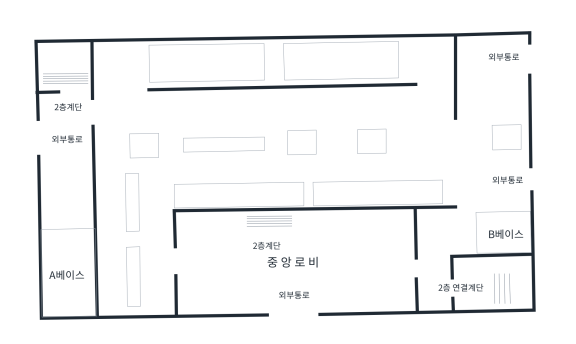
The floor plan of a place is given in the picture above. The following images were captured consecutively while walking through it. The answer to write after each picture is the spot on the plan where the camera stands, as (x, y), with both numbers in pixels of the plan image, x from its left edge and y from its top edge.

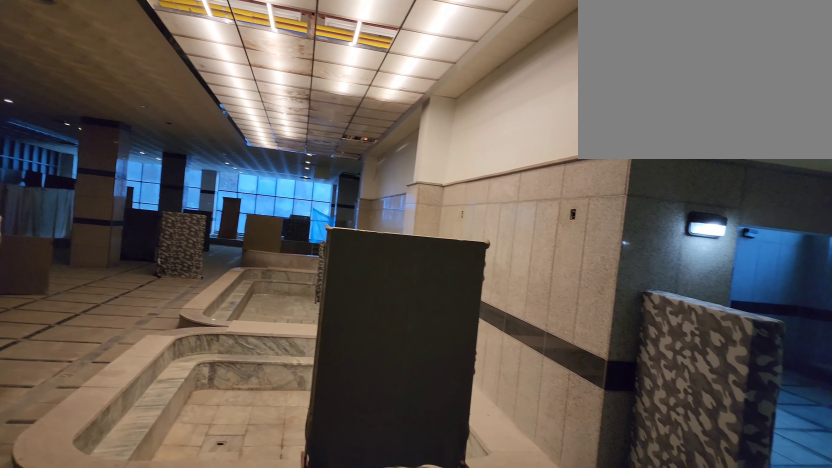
(108, 173)
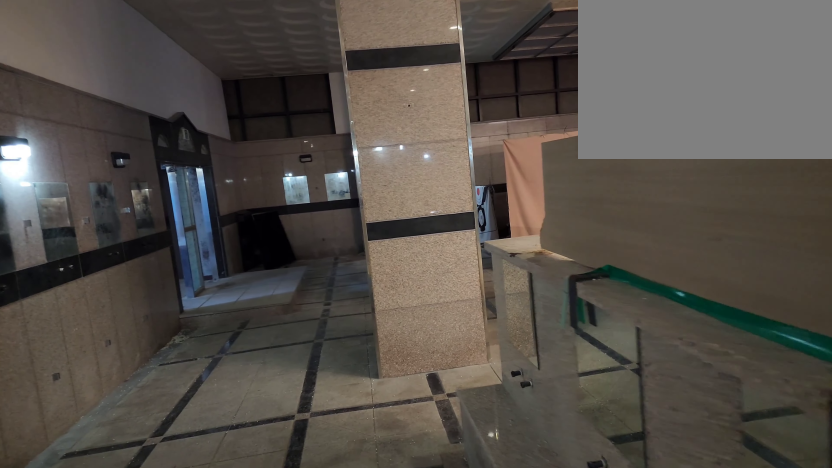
(109, 140)
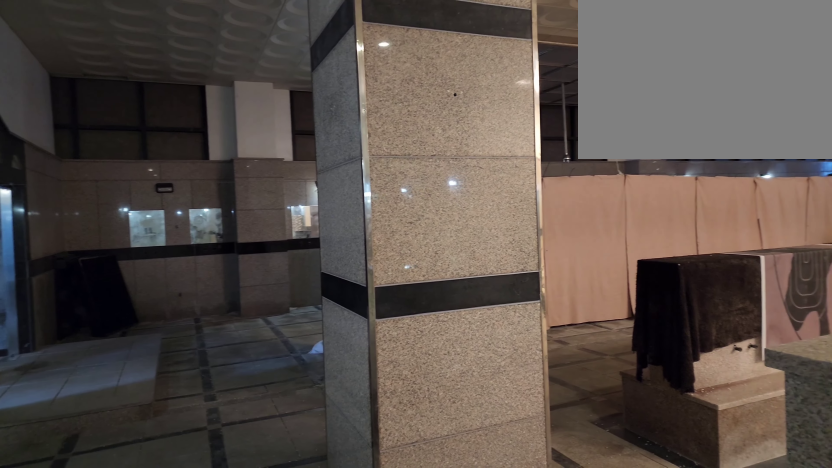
(109, 140)
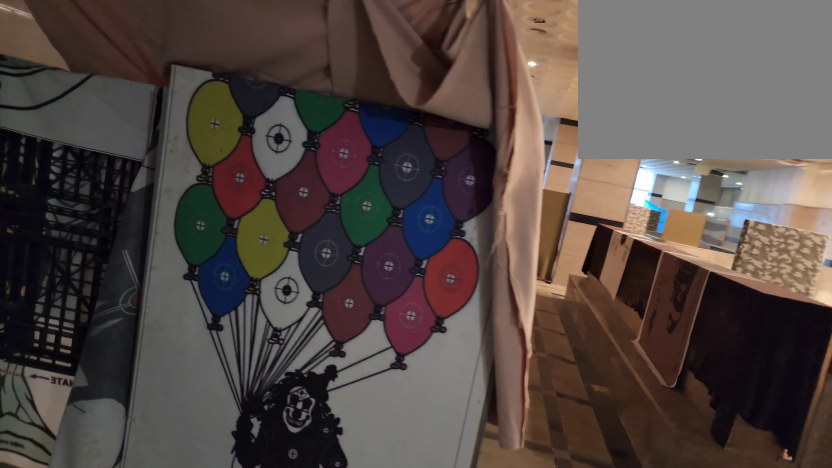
(98, 127)
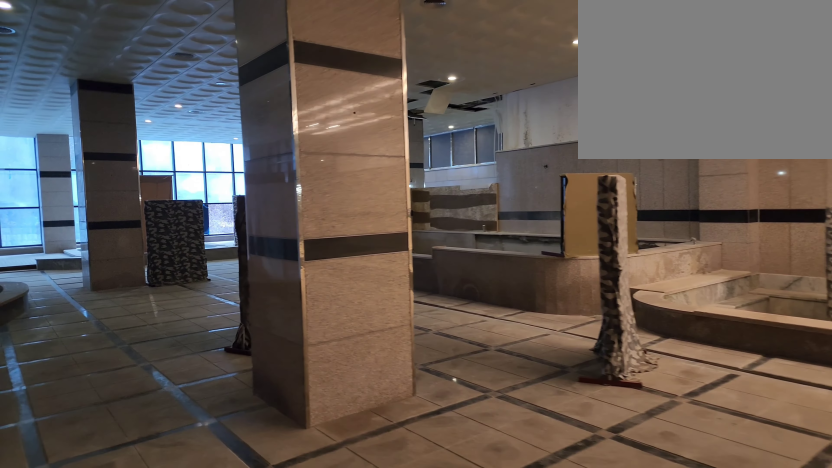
(174, 128)
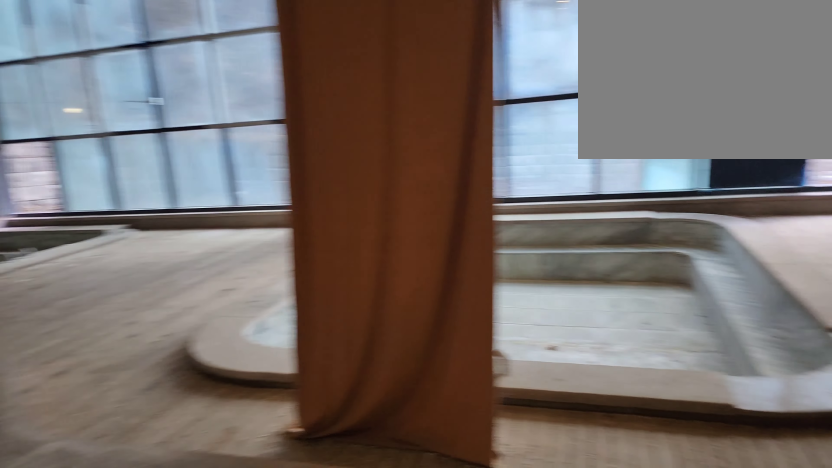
(438, 139)
